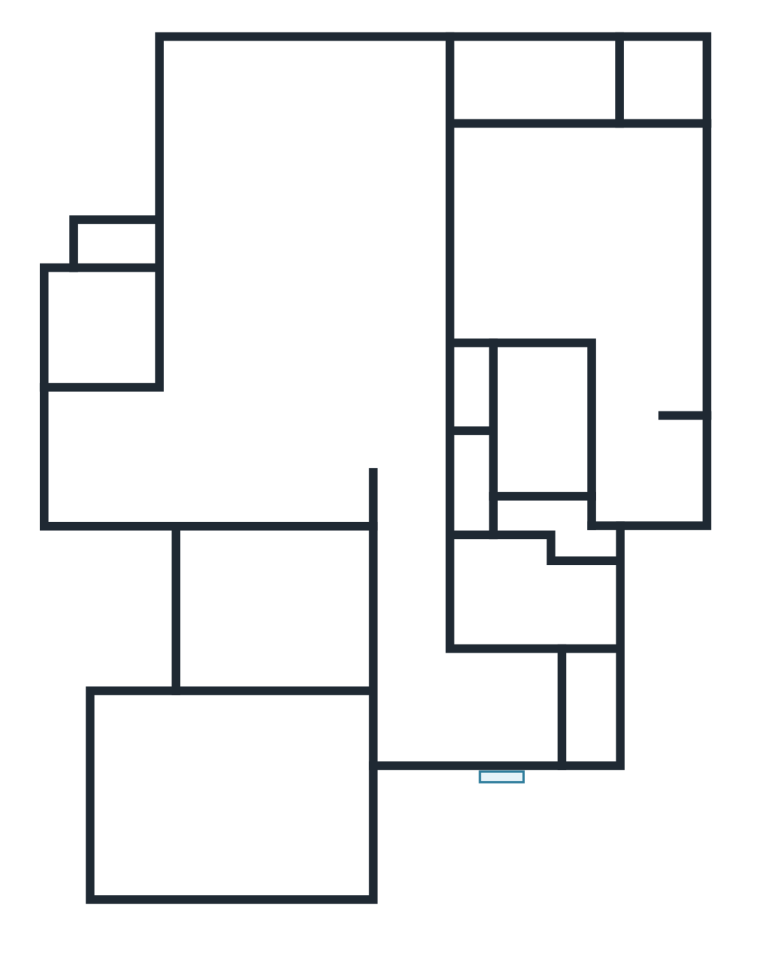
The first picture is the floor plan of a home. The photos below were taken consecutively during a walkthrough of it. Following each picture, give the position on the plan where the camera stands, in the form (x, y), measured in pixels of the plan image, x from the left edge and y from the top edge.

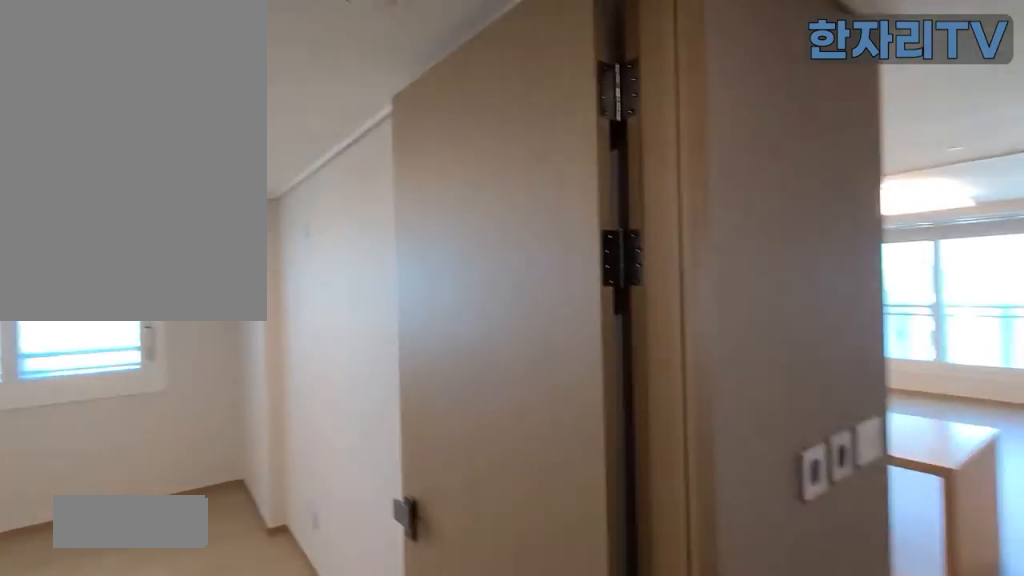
(279, 606)
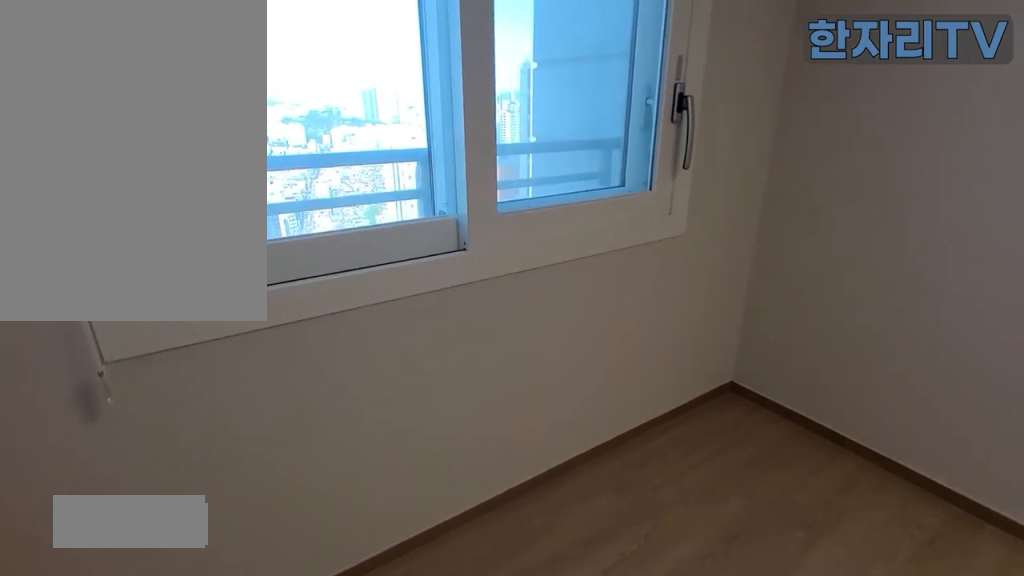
(279, 606)
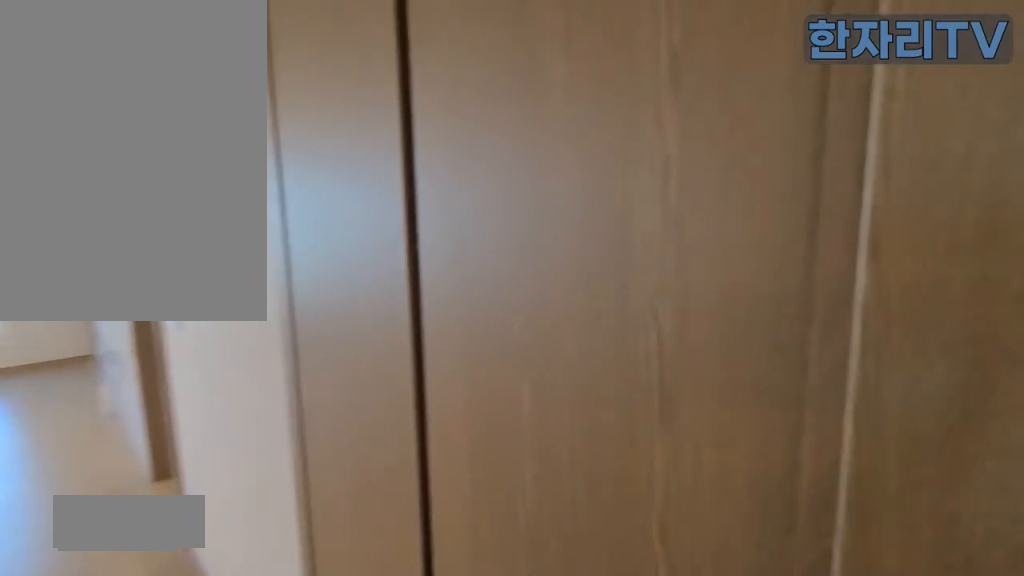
(399, 423)
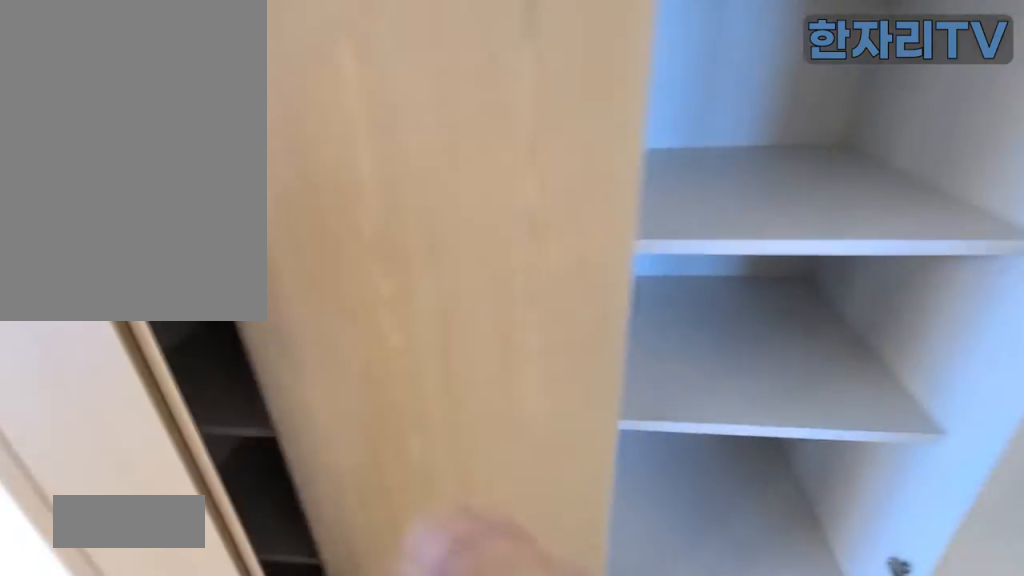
(399, 423)
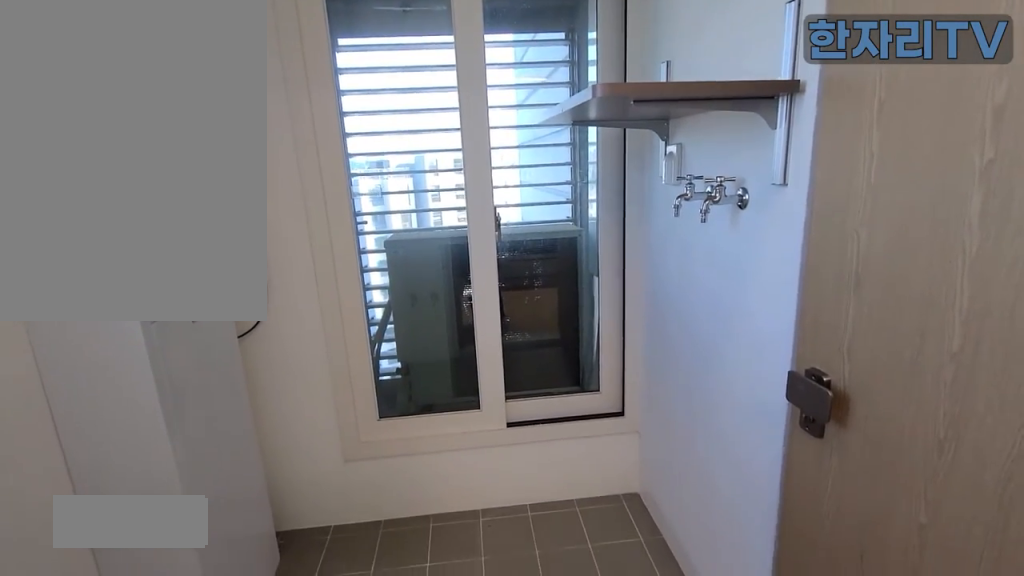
(102, 330)
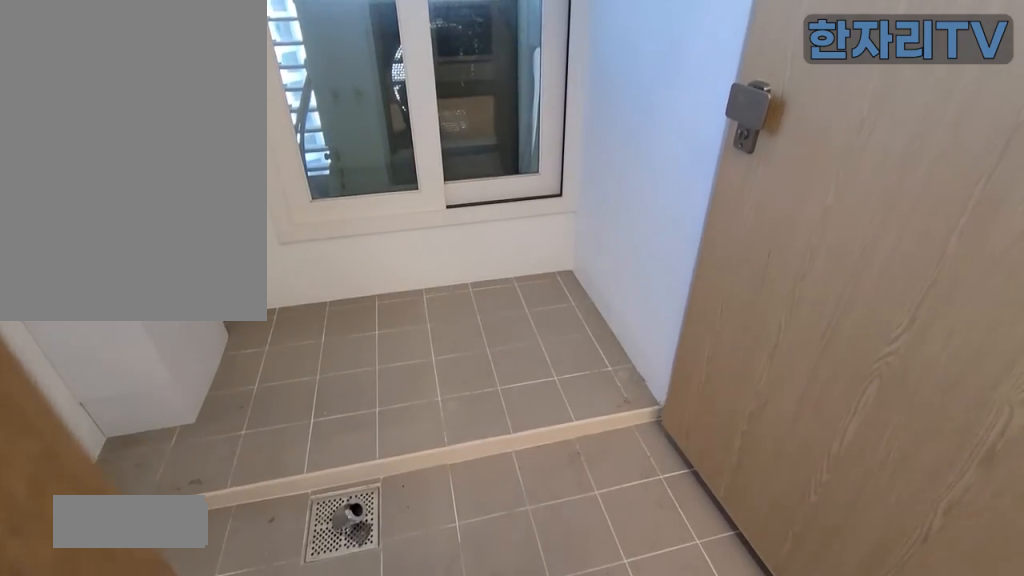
(101, 332)
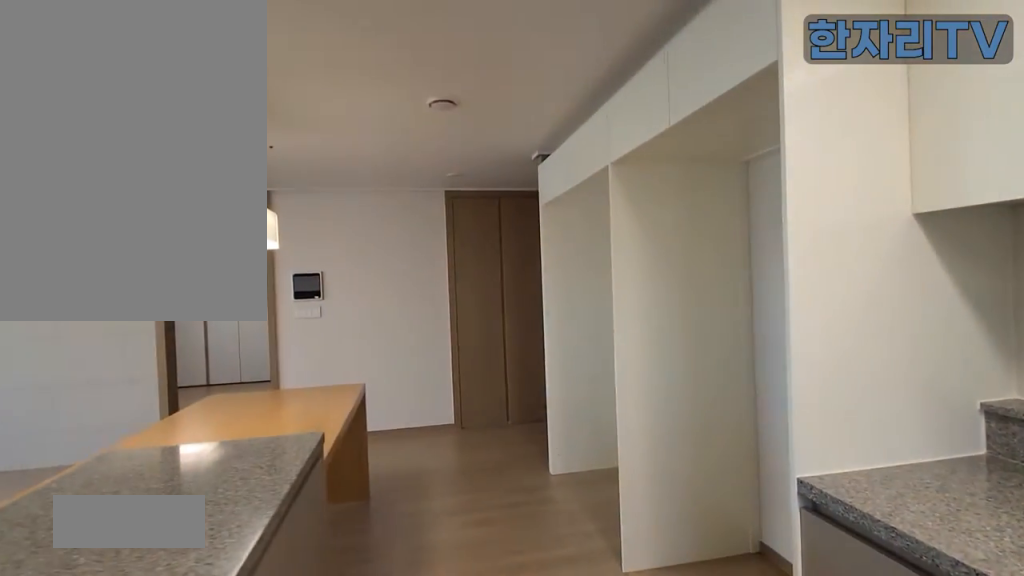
(230, 403)
